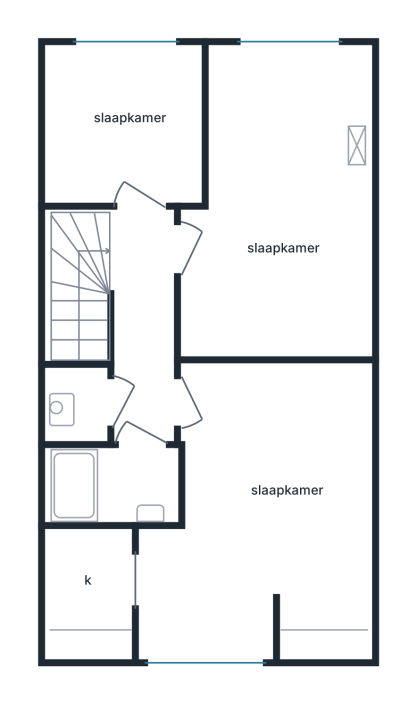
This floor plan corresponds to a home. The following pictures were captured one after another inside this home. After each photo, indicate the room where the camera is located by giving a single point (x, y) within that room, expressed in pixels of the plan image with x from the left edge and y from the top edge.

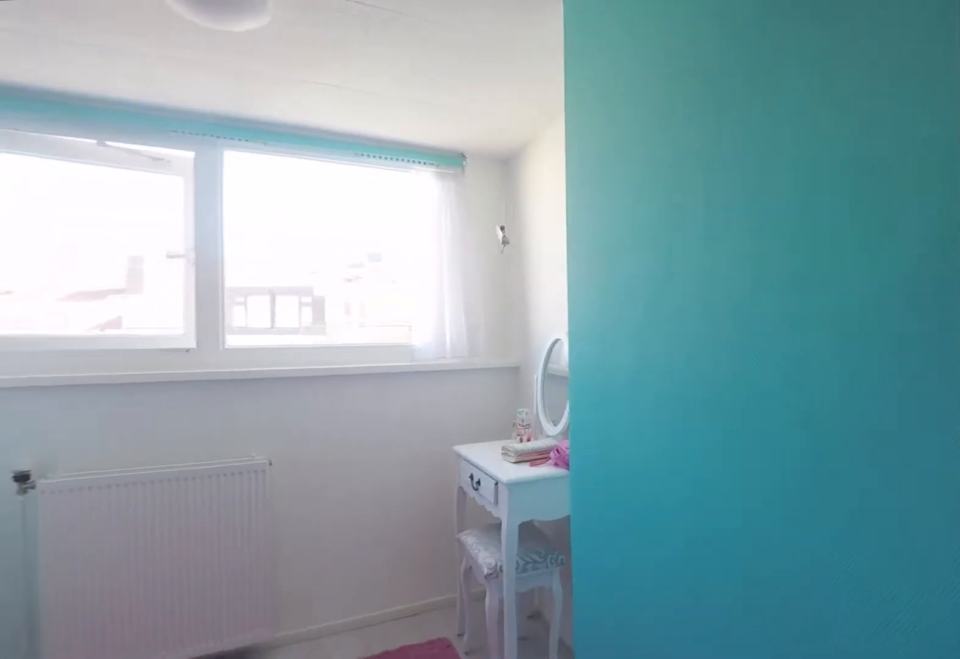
(281, 210)
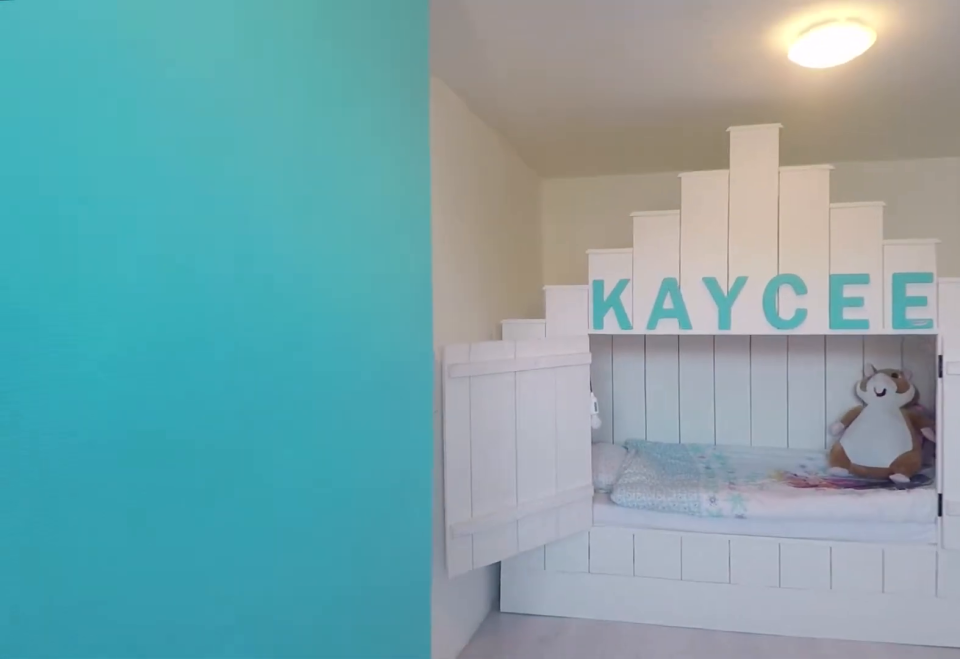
(281, 210)
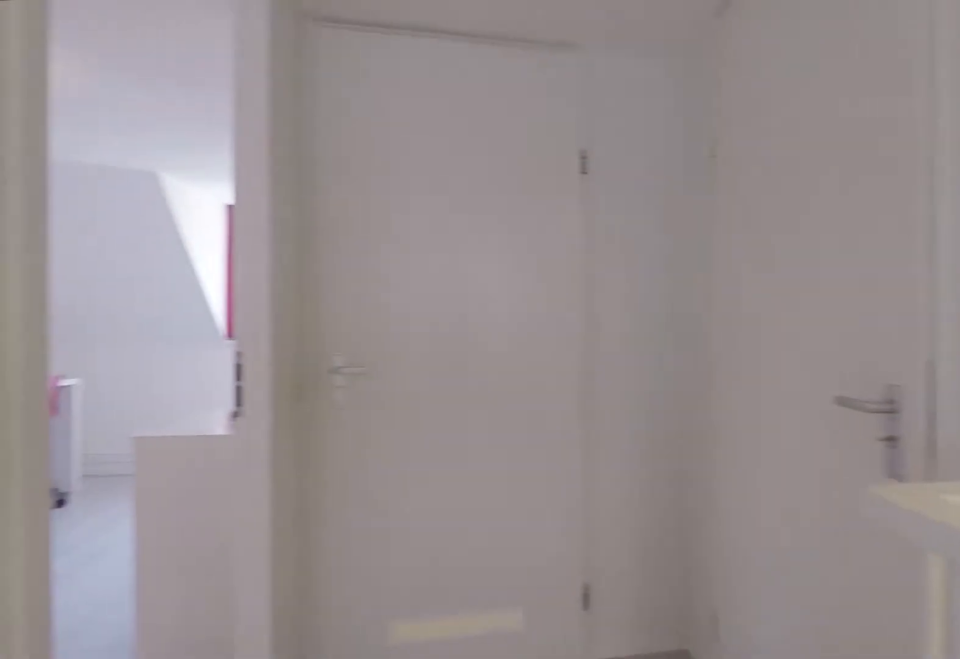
(143, 327)
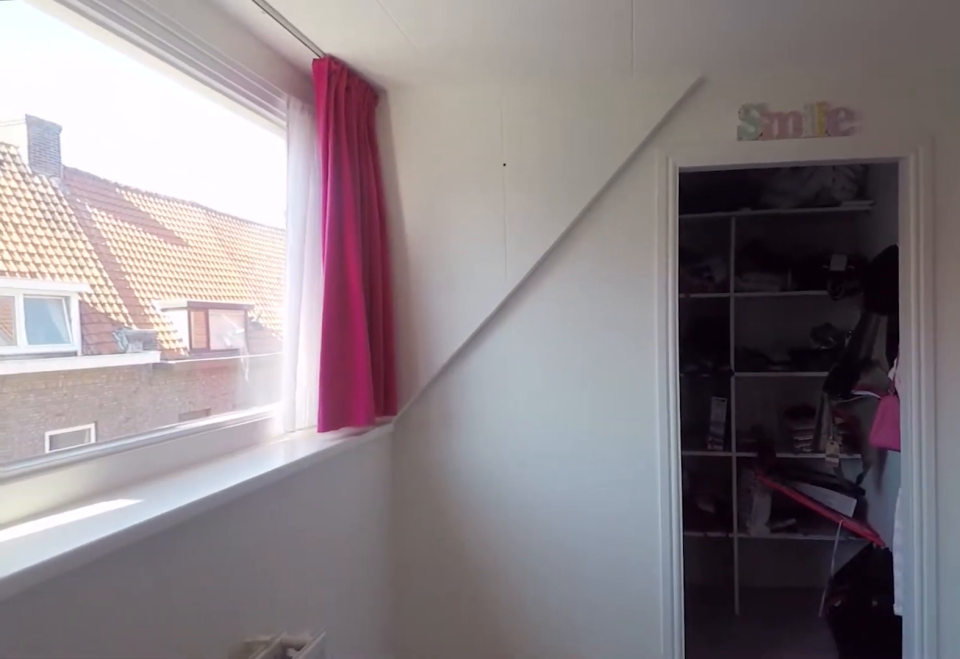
(262, 511)
